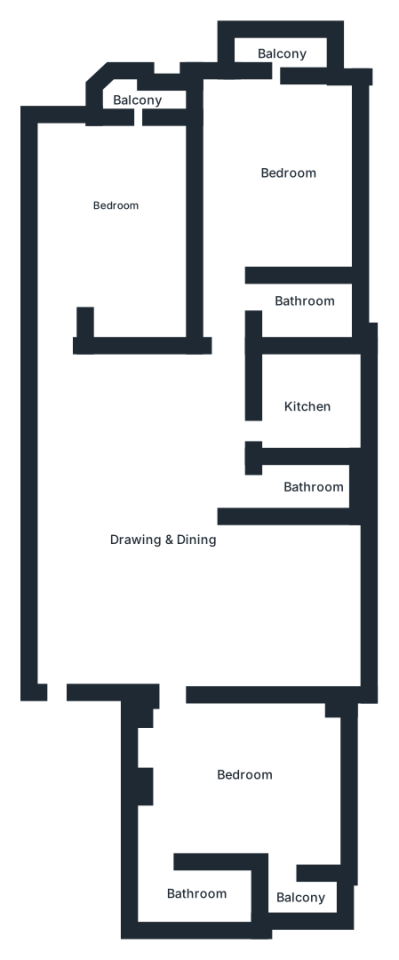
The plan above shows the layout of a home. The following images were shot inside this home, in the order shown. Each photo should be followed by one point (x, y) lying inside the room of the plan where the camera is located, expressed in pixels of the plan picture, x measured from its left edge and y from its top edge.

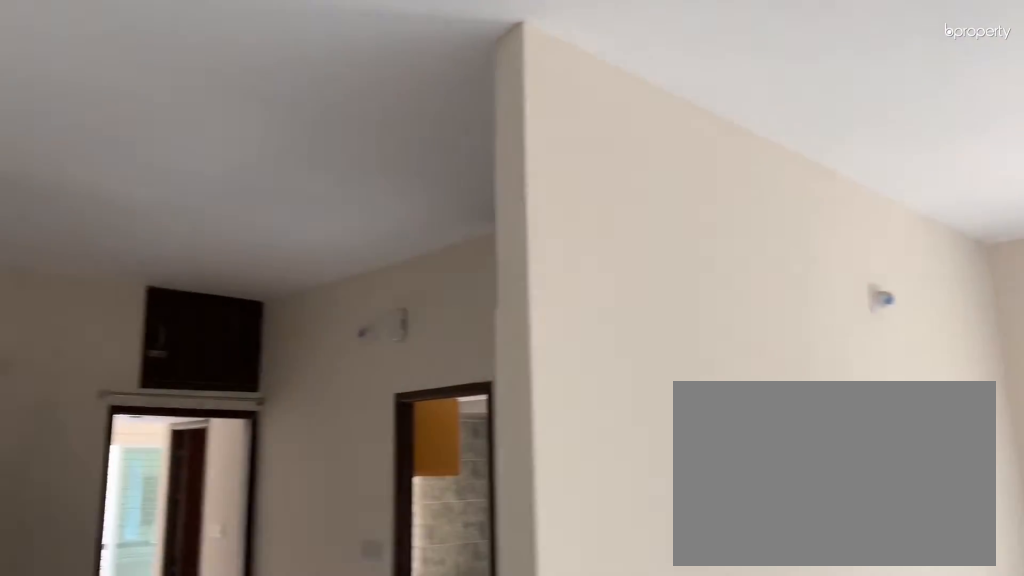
(172, 579)
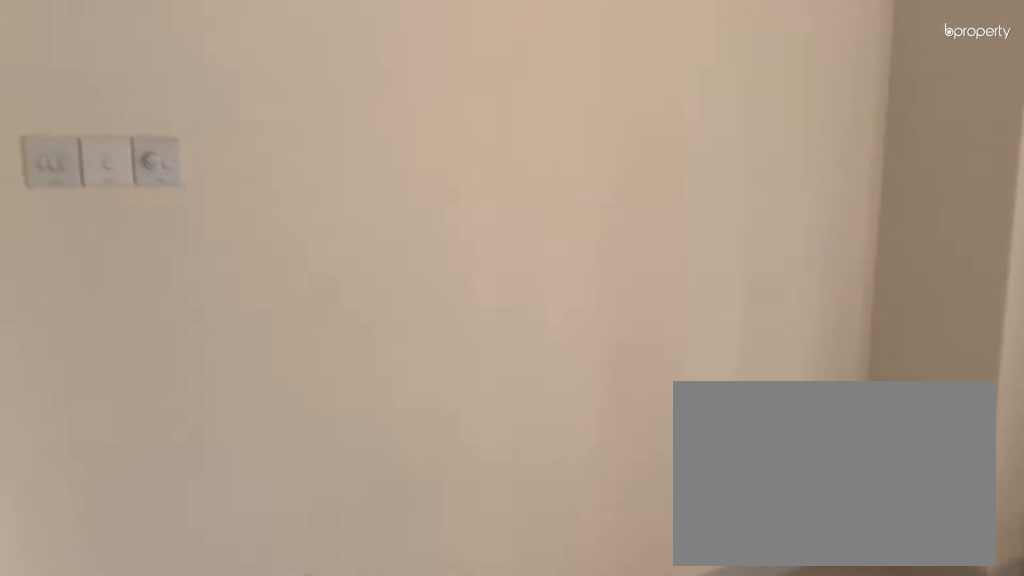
(240, 797)
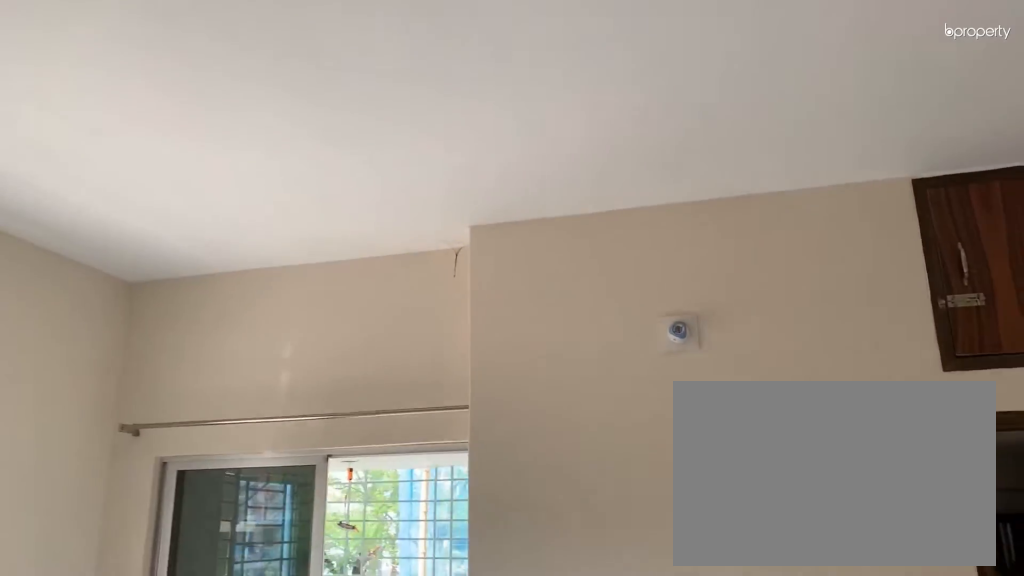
(240, 797)
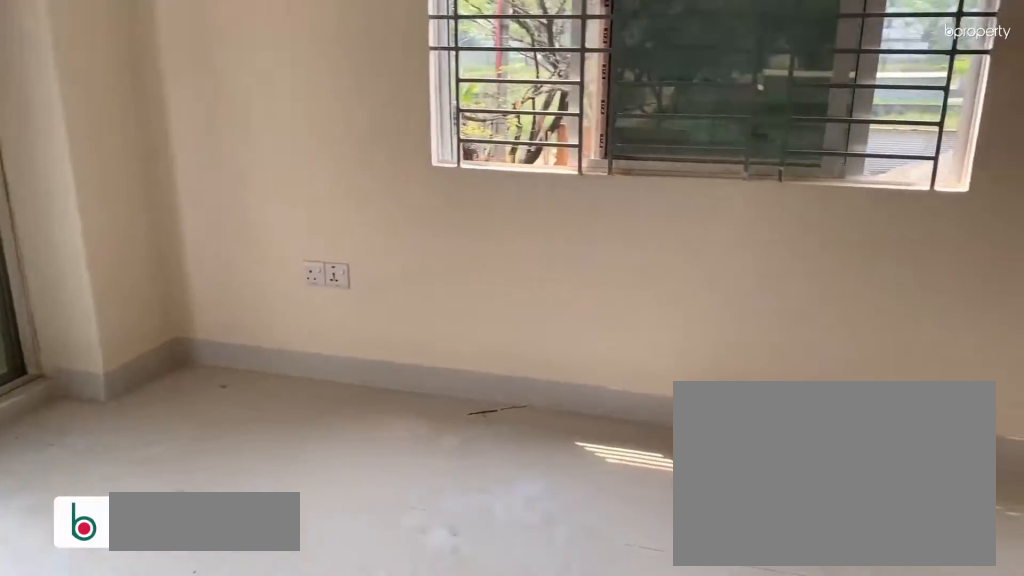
(277, 151)
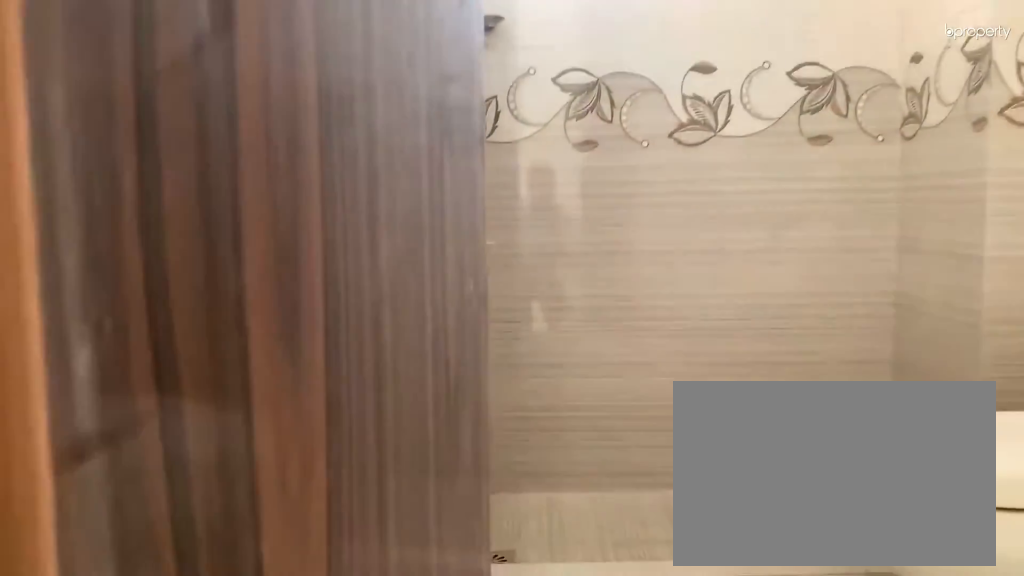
(301, 309)
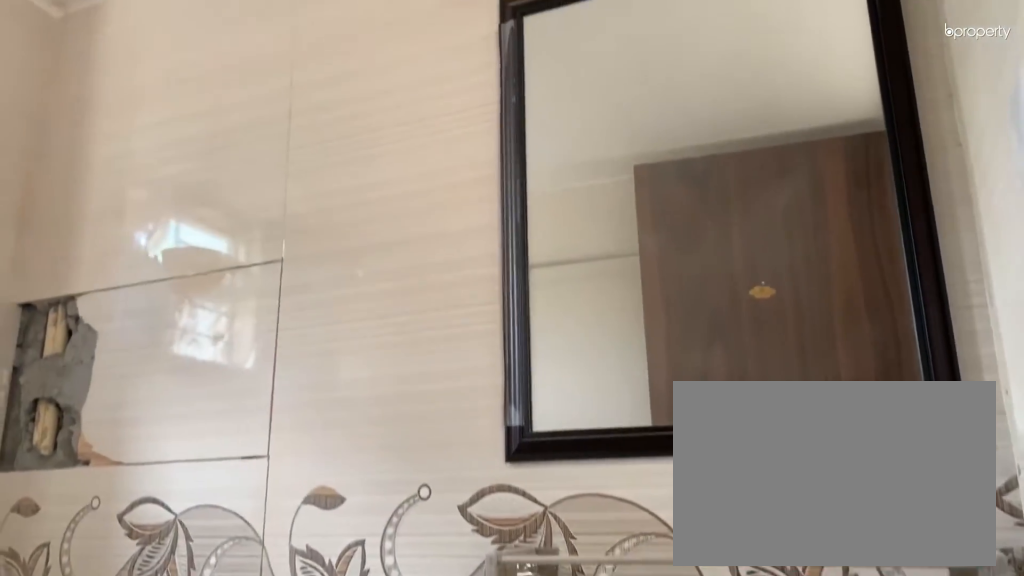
(301, 309)
